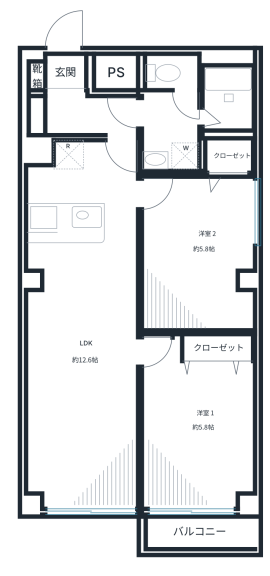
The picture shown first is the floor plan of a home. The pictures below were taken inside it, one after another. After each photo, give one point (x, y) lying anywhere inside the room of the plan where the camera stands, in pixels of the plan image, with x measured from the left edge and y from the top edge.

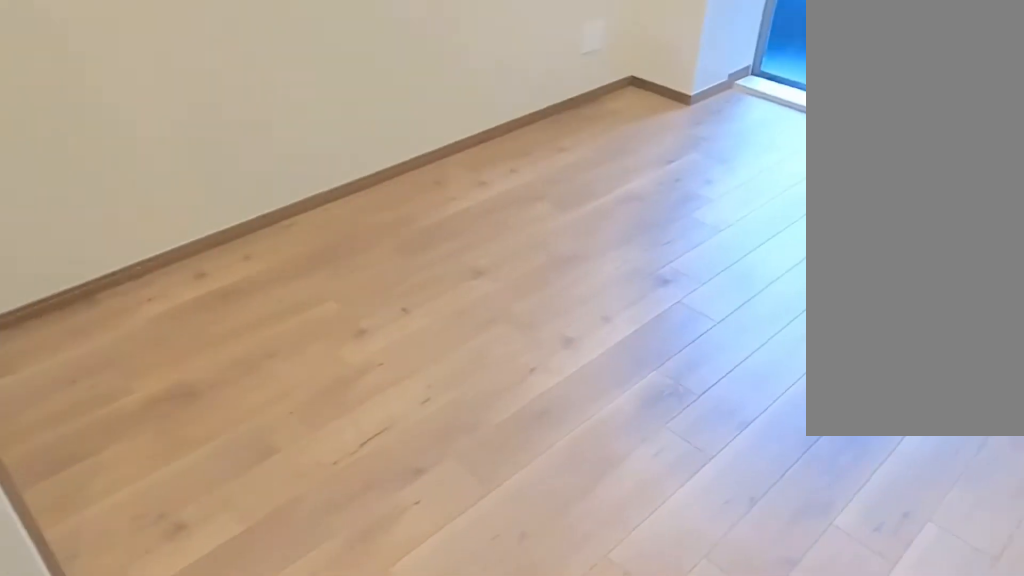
(215, 441)
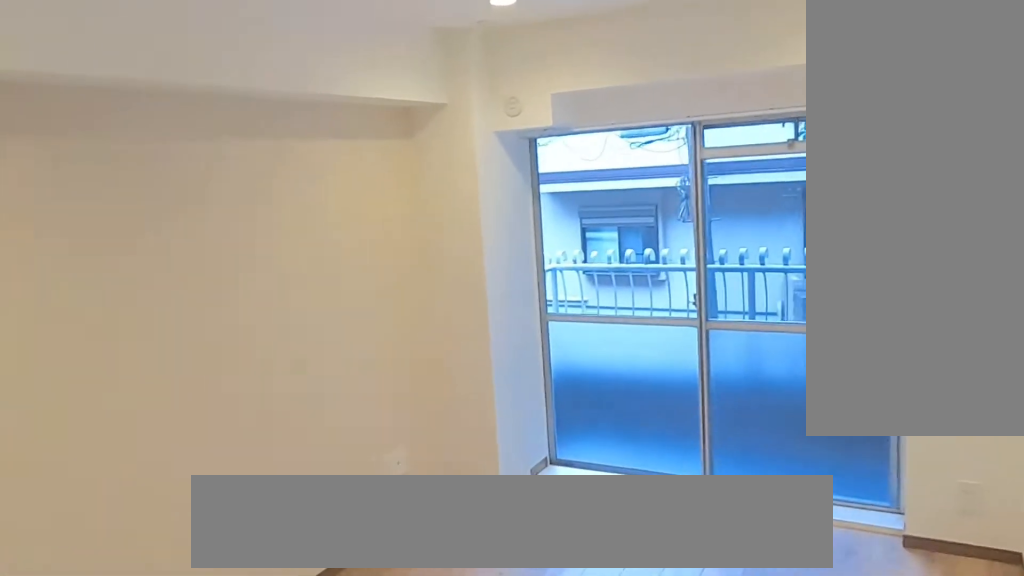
(209, 434)
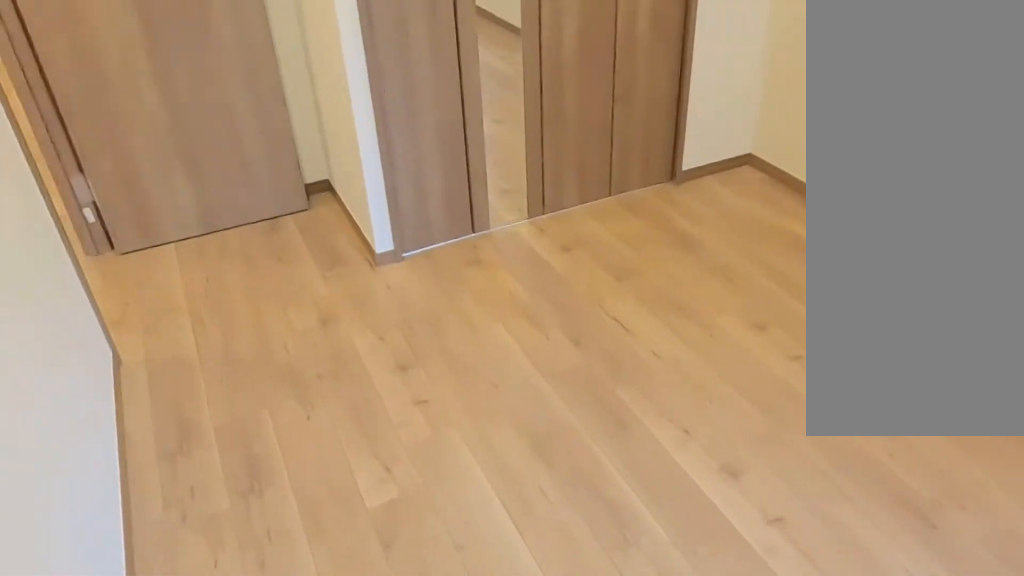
(209, 434)
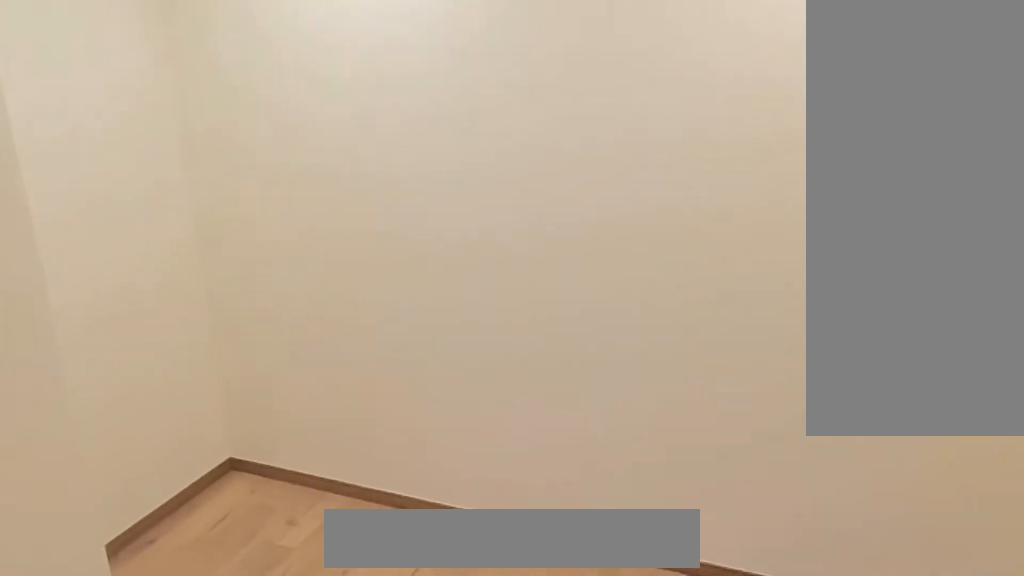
(209, 250)
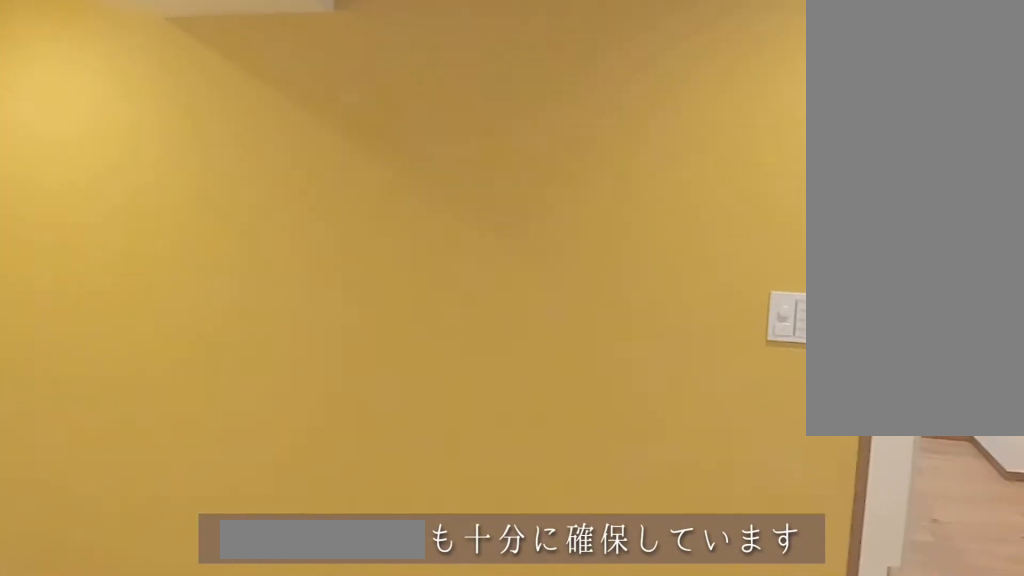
(208, 249)
